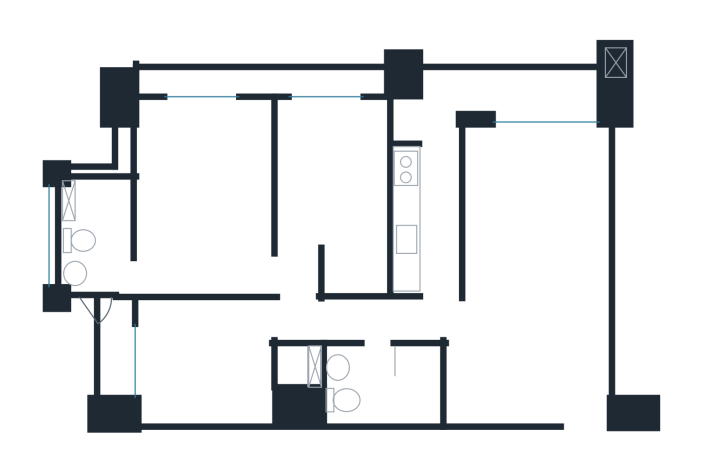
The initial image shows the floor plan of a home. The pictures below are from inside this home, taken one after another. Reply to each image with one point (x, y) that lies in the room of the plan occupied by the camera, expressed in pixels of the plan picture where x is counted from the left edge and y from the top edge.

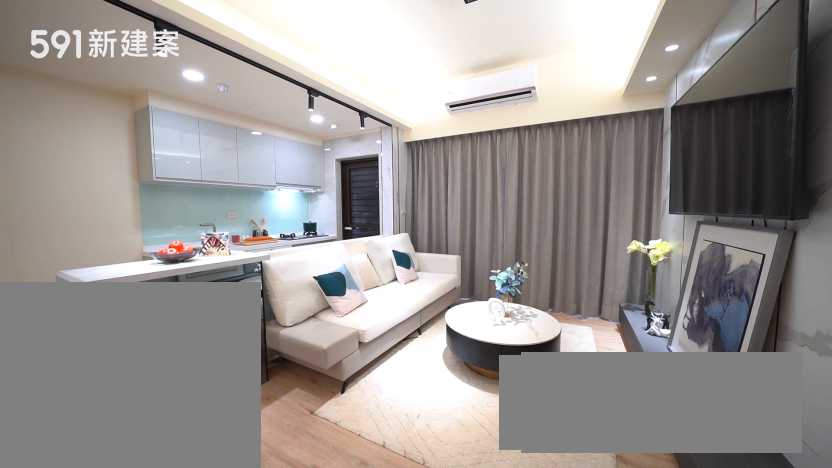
(536, 206)
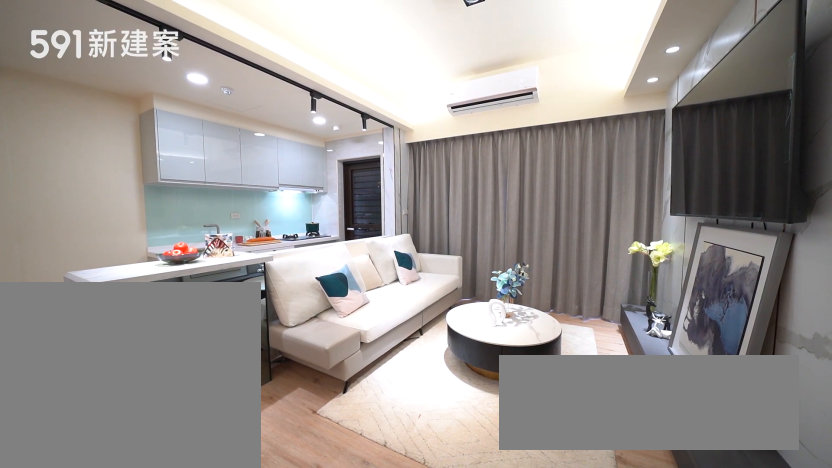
(536, 206)
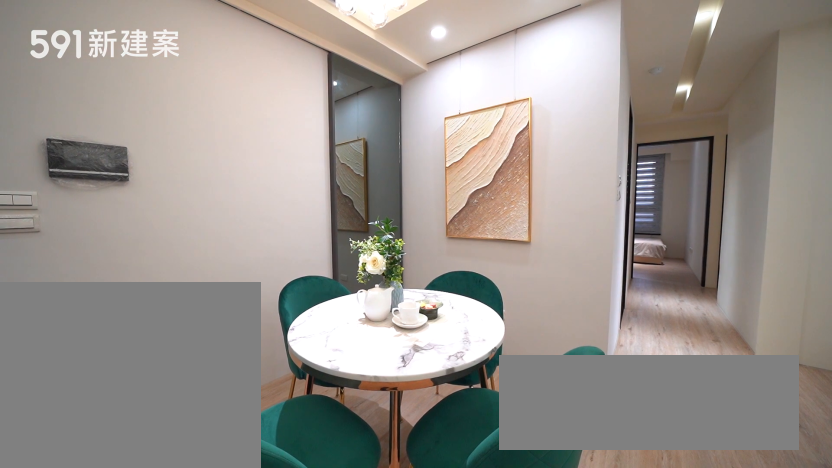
(504, 384)
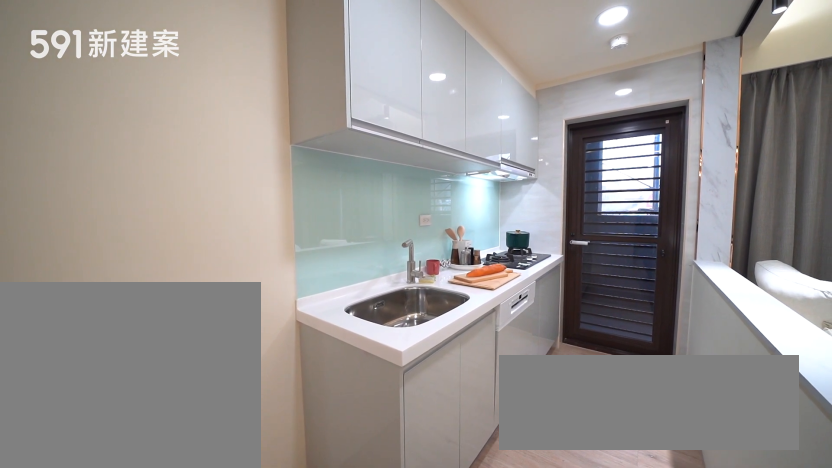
(428, 217)
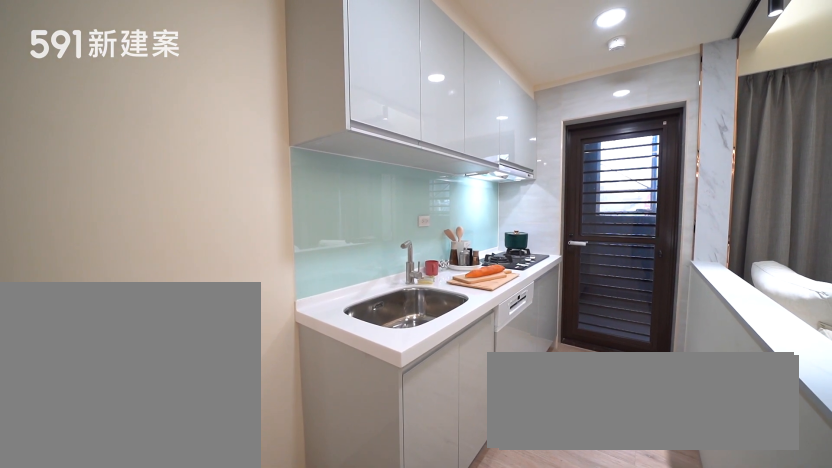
(428, 217)
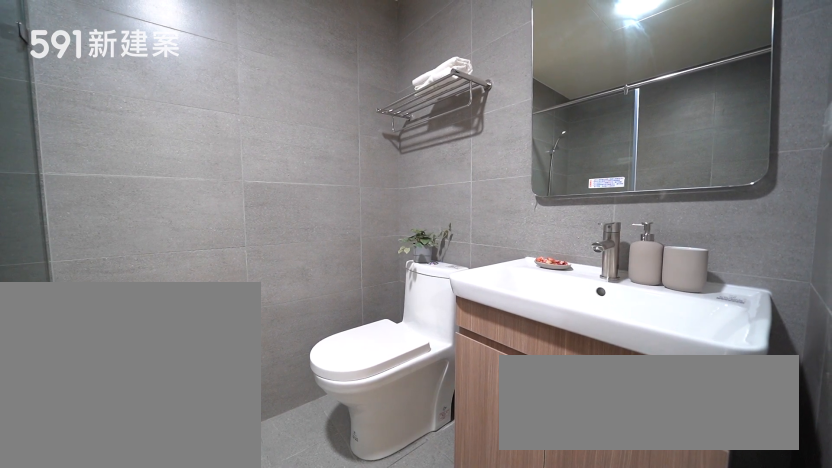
(382, 386)
